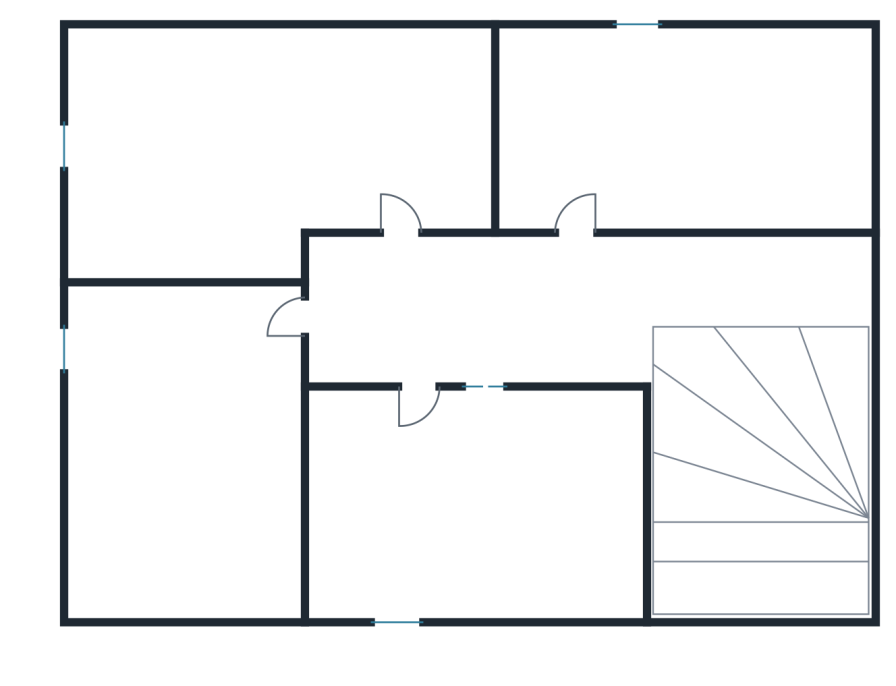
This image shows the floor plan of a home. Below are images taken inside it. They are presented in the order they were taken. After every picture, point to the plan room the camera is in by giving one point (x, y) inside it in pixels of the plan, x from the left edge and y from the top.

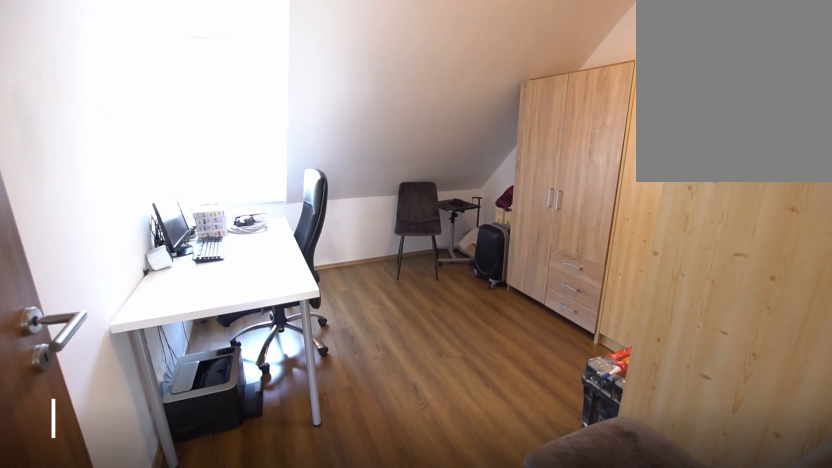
(682, 130)
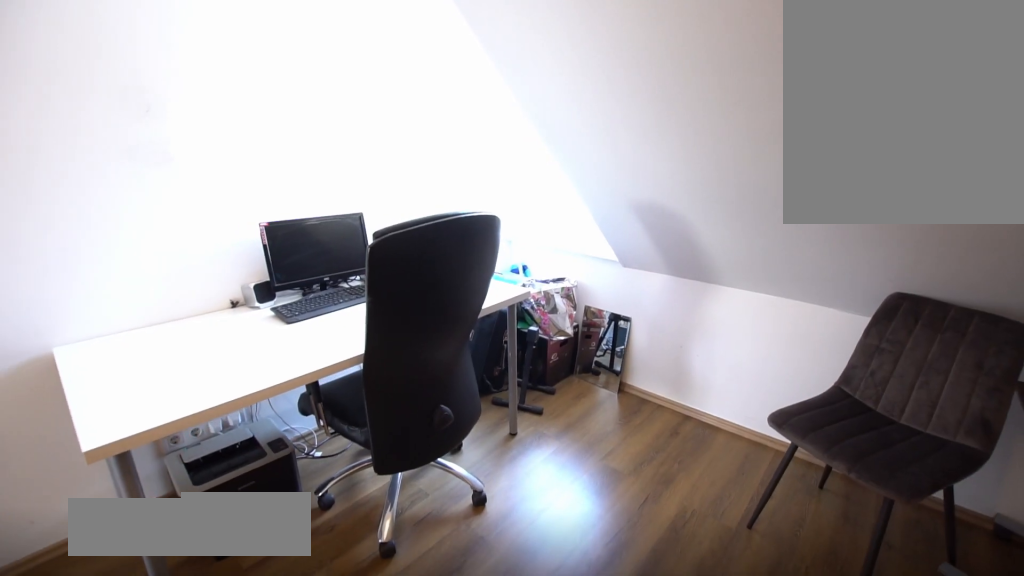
(682, 130)
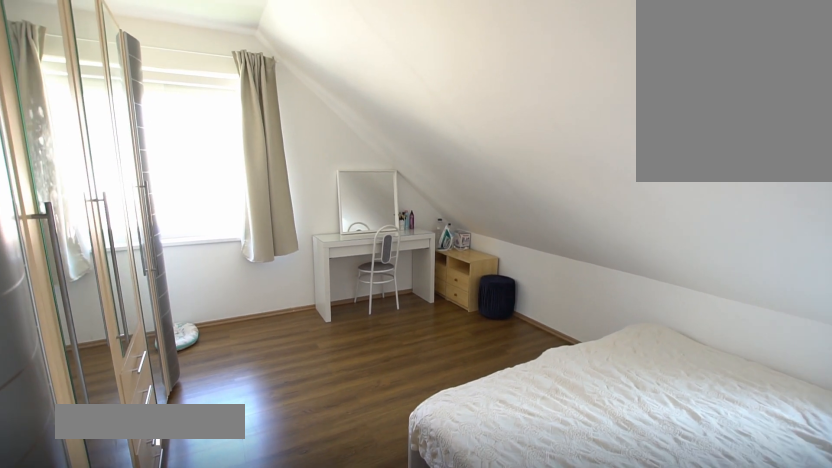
(297, 130)
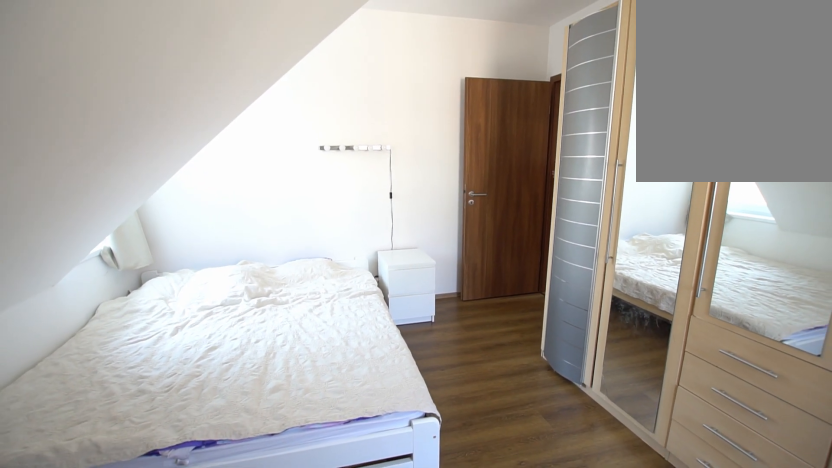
(297, 130)
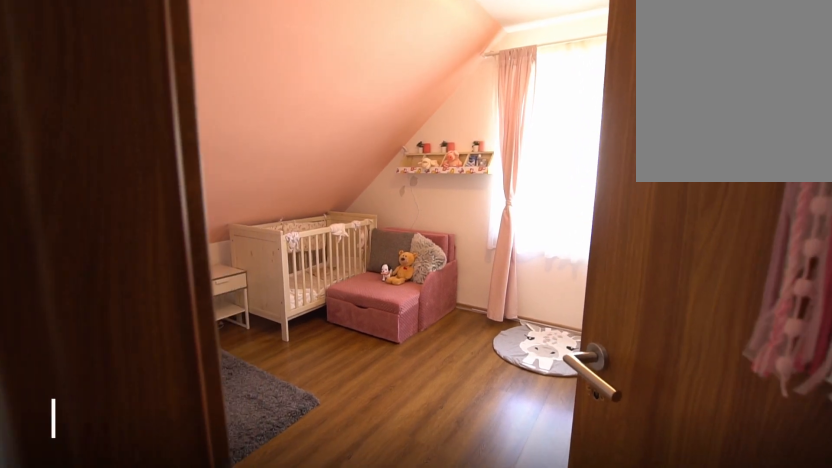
(185, 457)
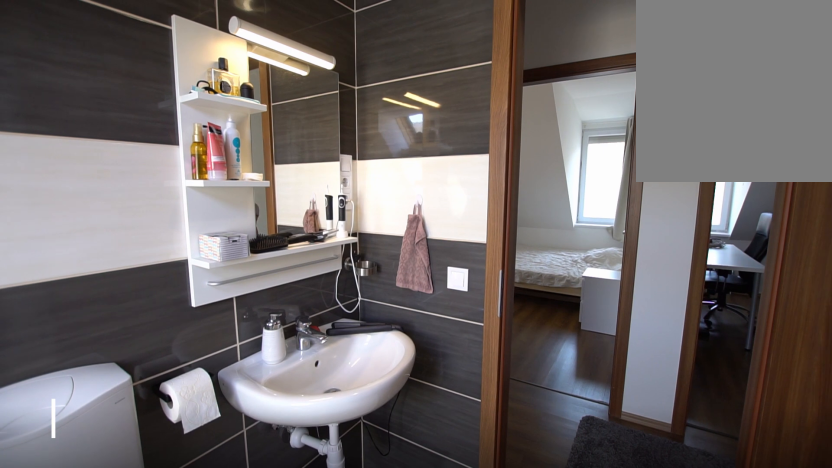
(473, 520)
